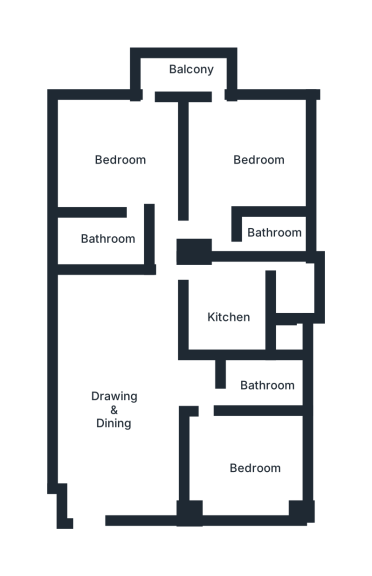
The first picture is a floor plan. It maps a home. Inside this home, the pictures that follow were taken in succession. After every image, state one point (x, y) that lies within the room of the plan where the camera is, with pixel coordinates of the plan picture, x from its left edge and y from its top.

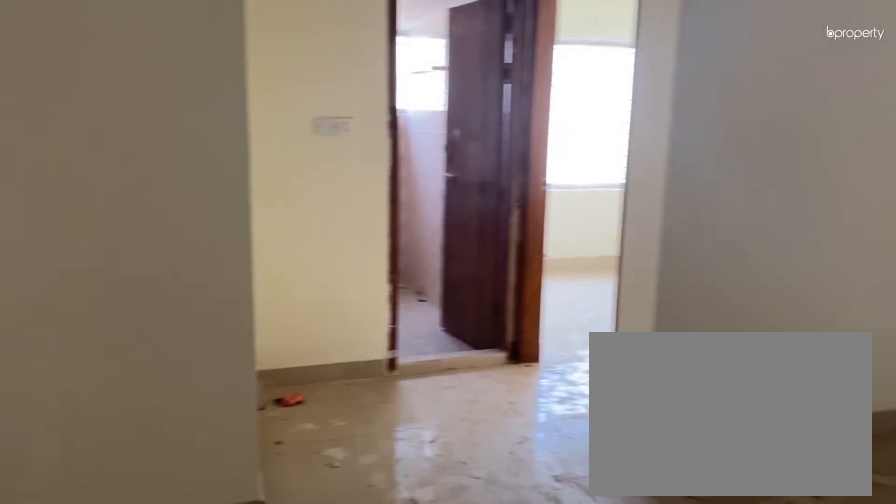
(127, 404)
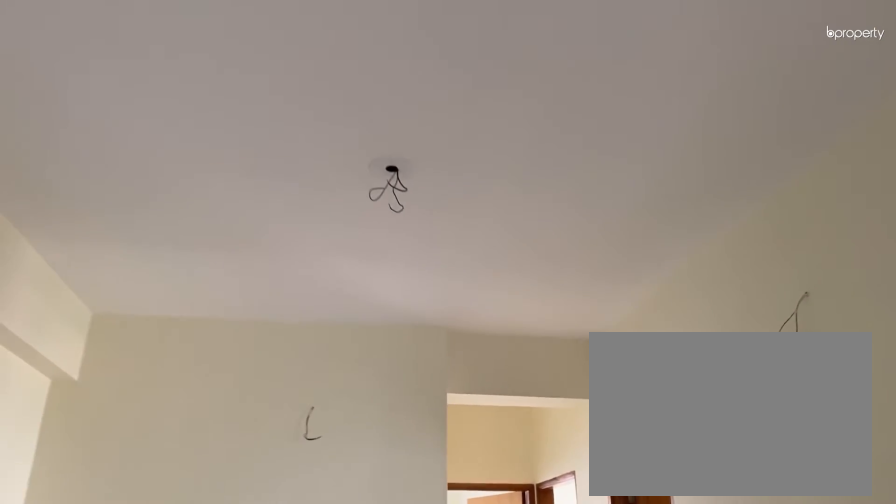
(127, 404)
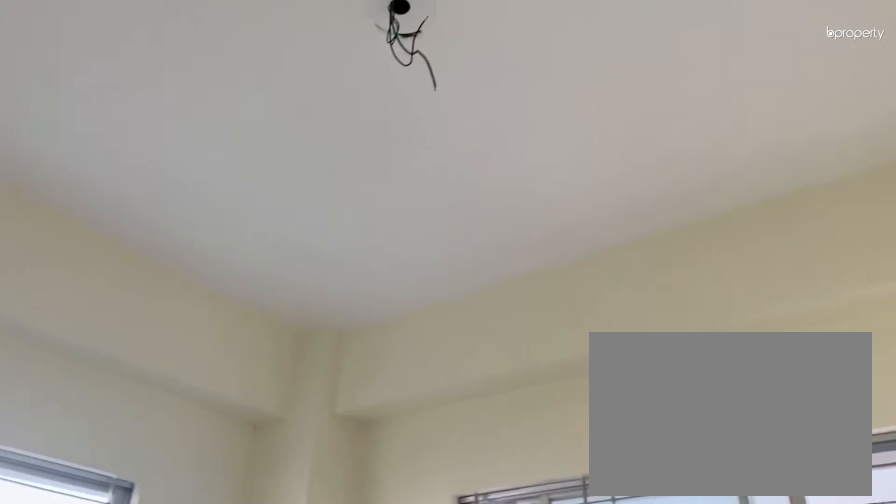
(254, 468)
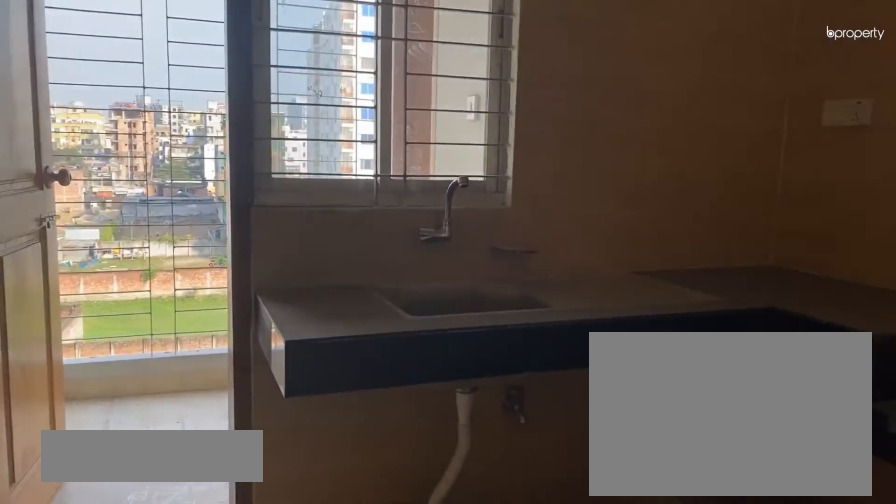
(226, 315)
